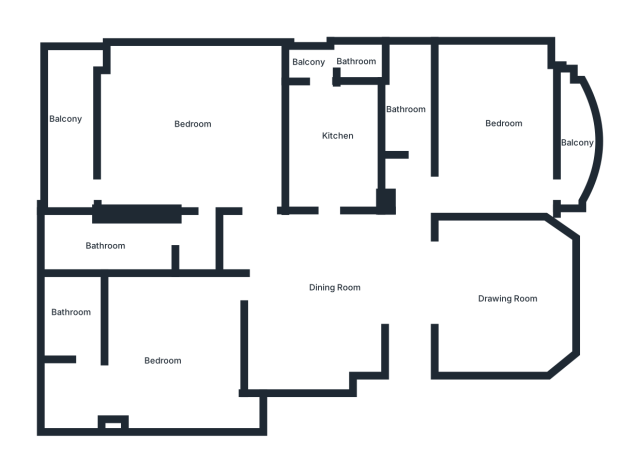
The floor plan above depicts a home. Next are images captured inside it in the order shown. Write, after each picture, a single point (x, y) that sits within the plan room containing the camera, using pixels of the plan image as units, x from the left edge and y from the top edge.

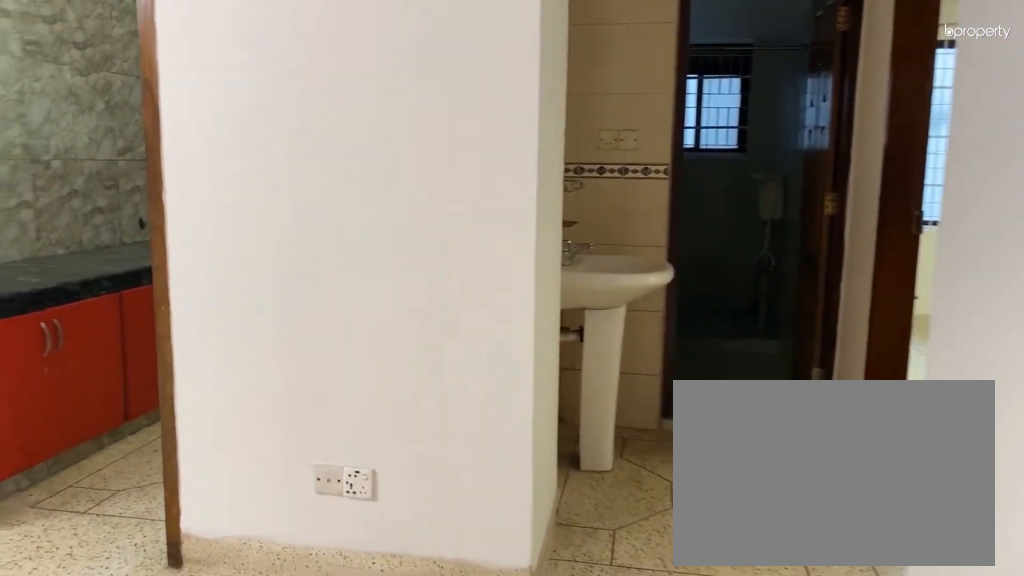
(409, 314)
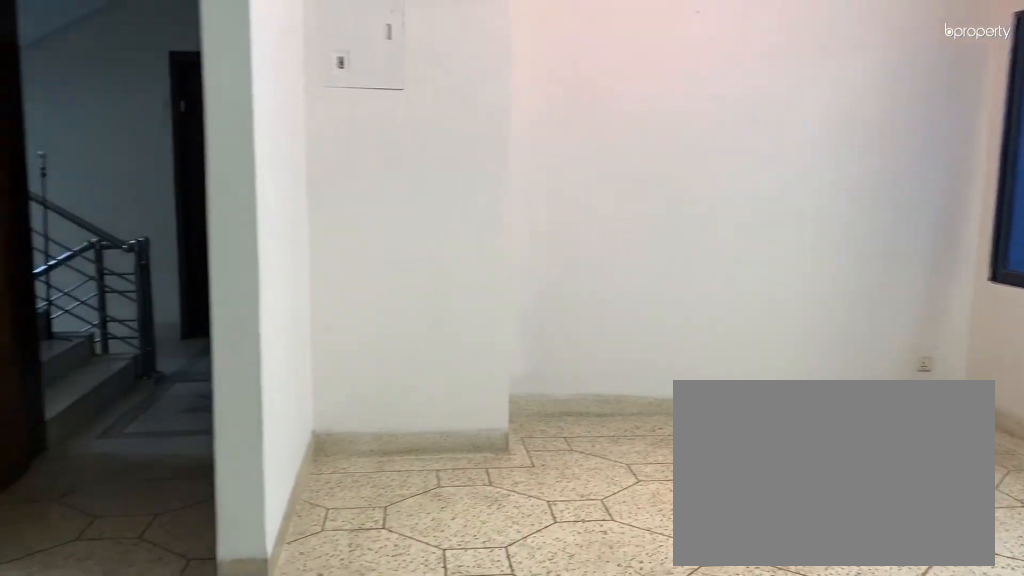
(317, 292)
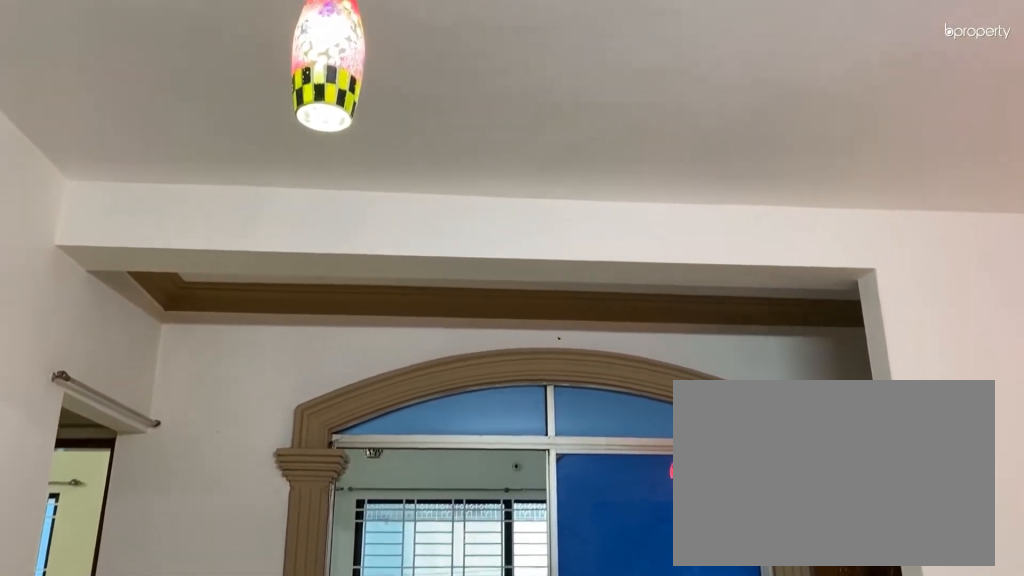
(317, 292)
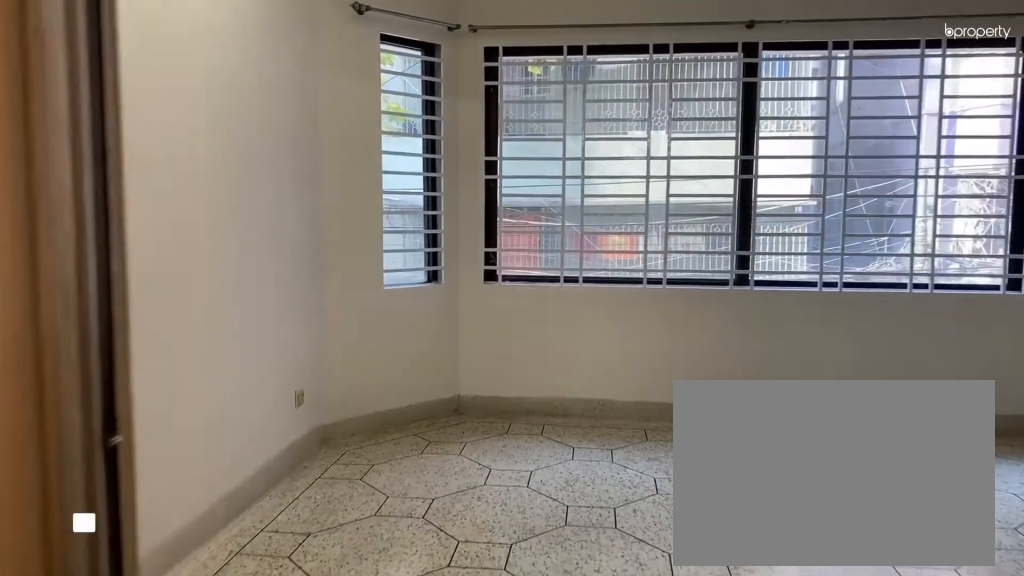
(450, 296)
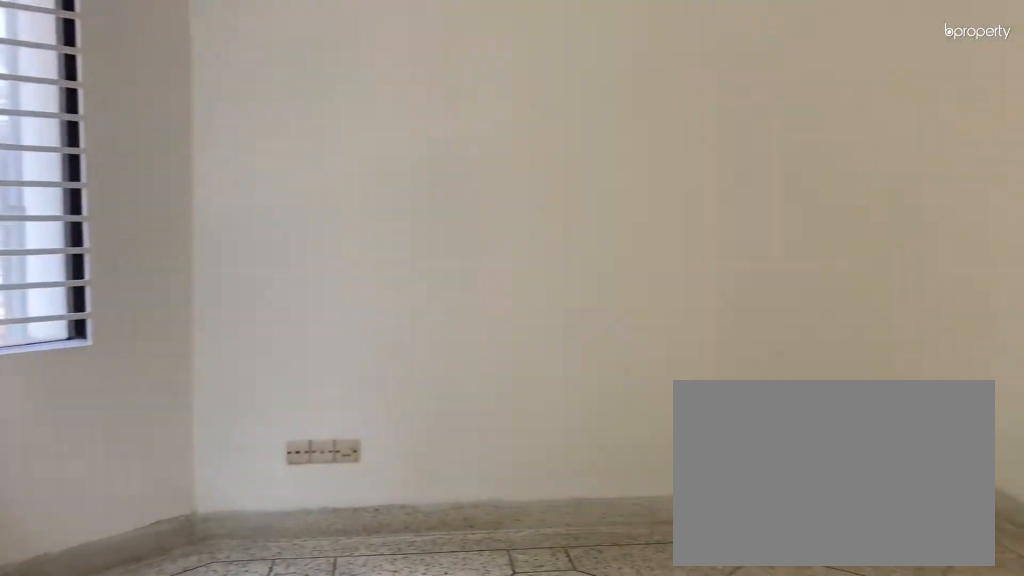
(510, 296)
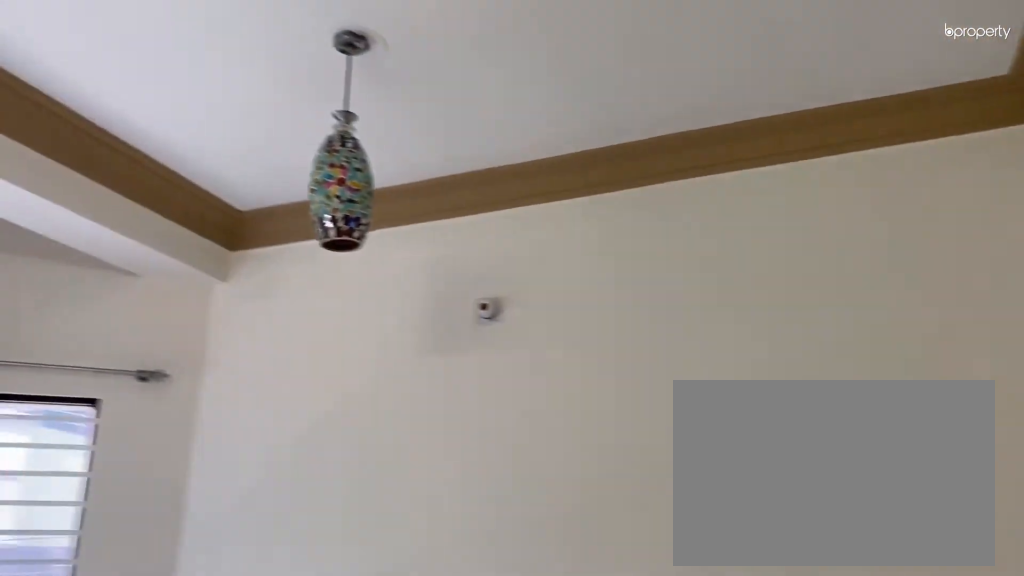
(510, 296)
